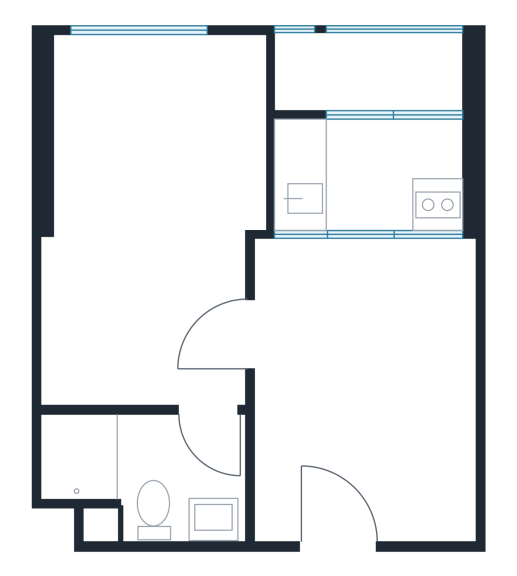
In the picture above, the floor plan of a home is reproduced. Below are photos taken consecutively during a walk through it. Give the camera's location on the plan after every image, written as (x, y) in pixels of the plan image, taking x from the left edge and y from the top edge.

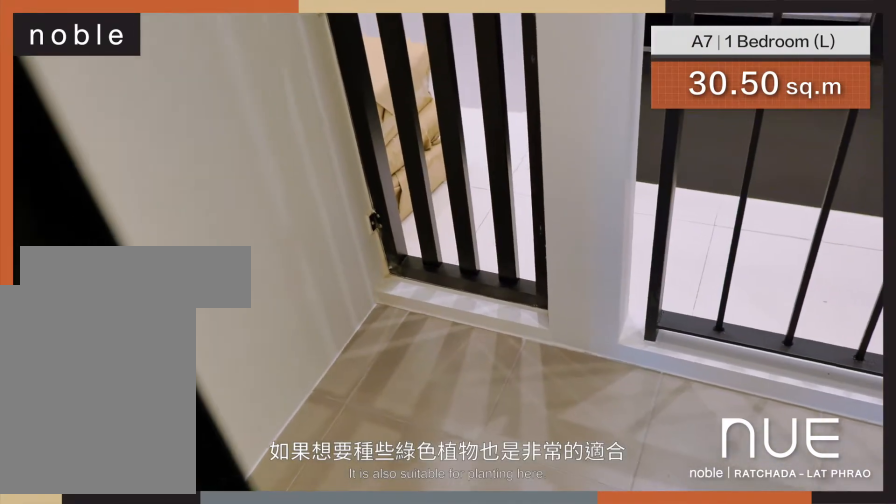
(367, 100)
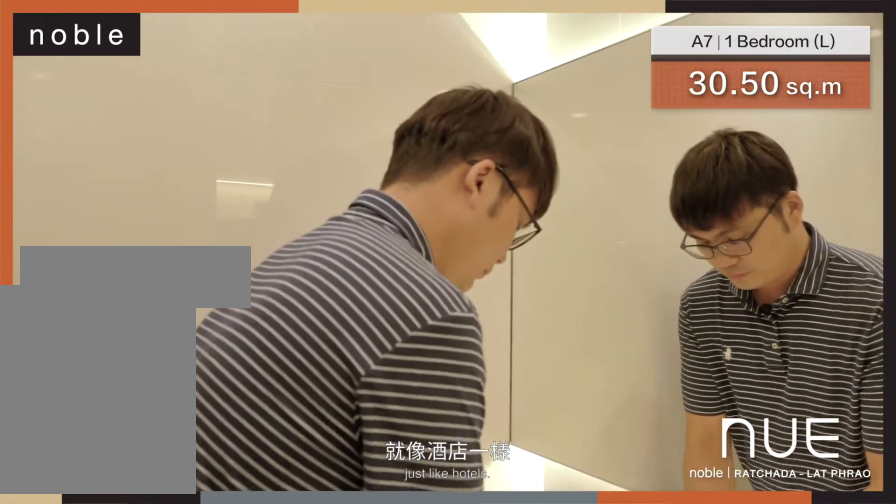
(220, 410)
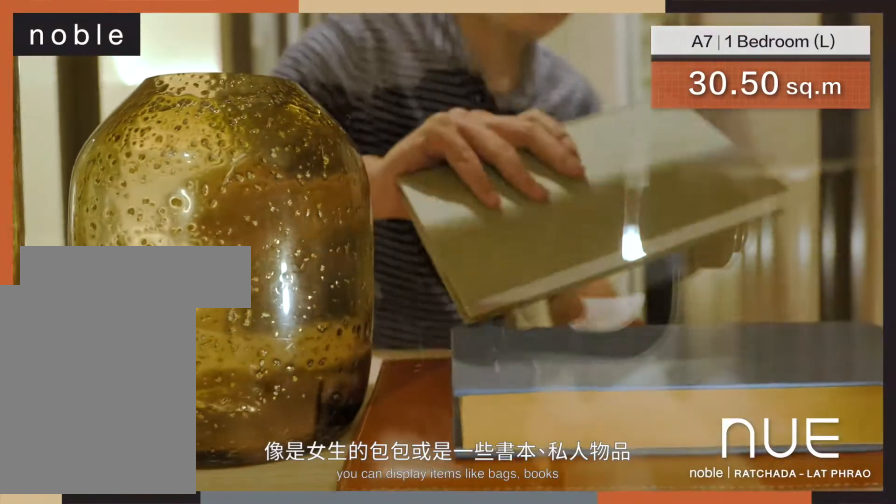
(214, 293)
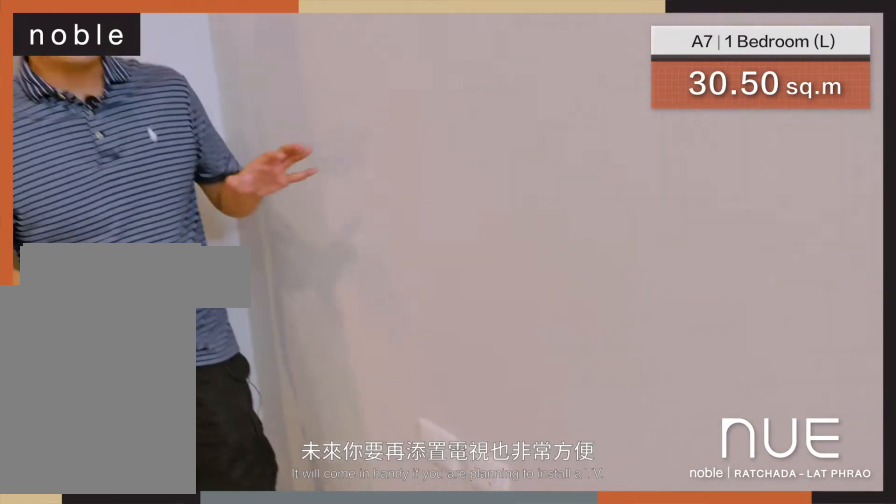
(216, 294)
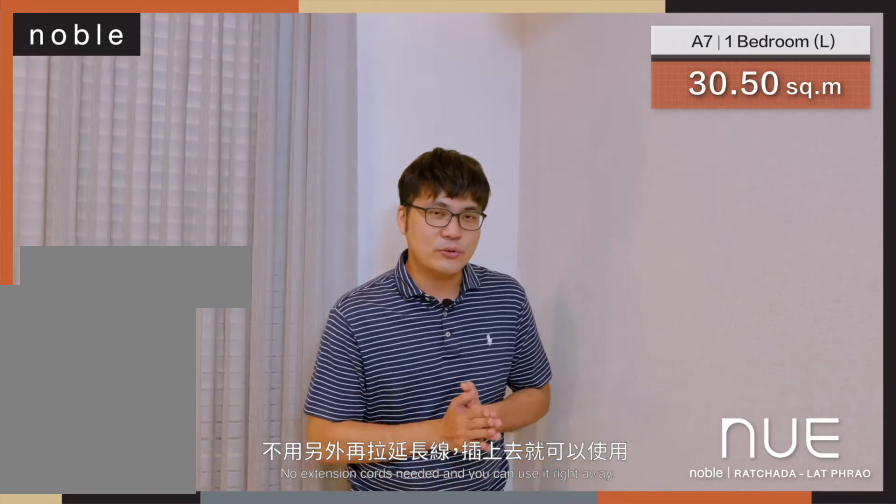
(212, 287)
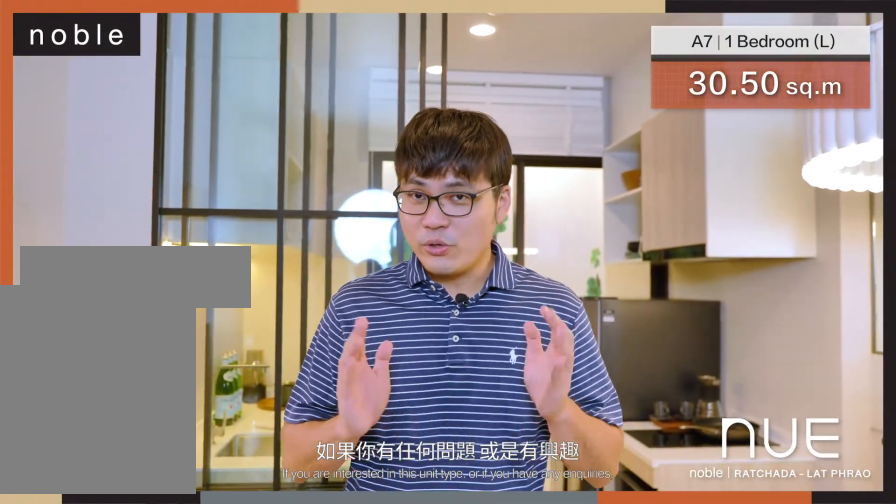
(322, 339)
